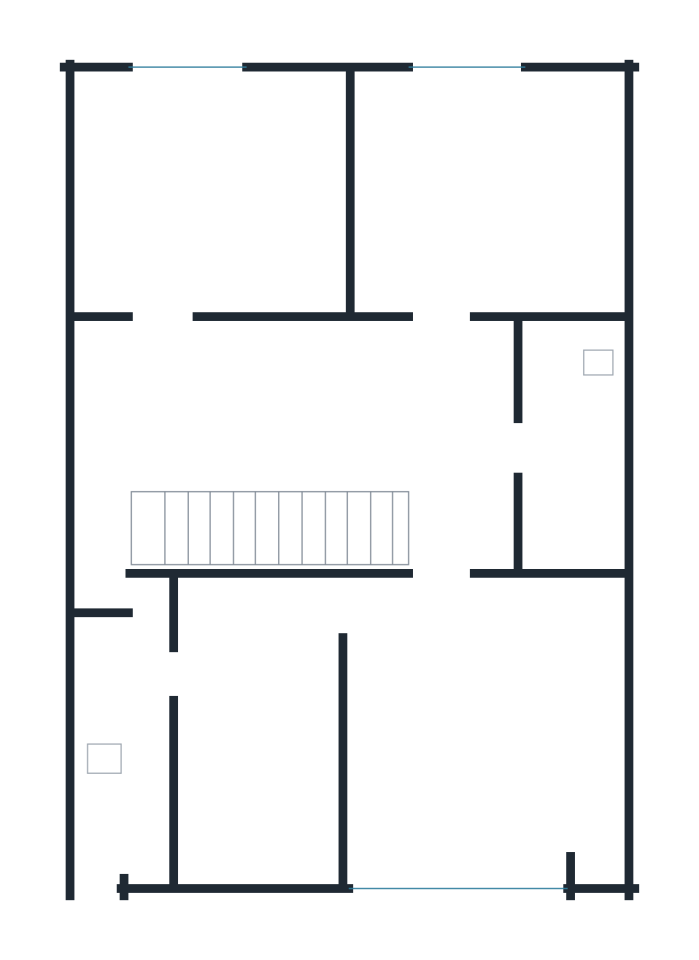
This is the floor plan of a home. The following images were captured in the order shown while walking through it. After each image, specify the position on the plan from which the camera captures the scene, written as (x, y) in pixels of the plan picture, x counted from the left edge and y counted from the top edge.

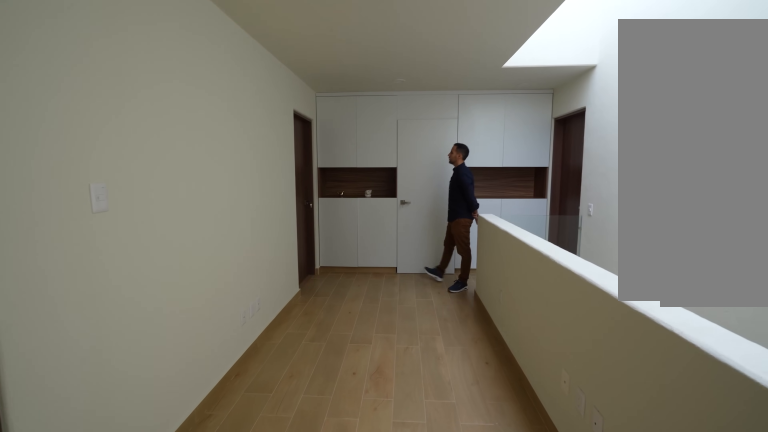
(101, 416)
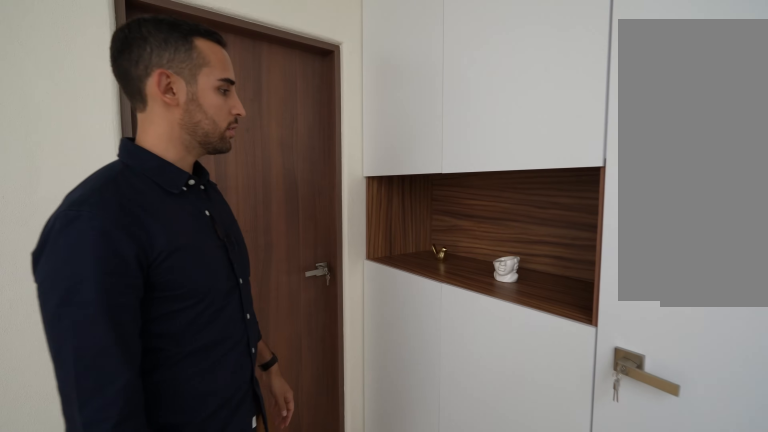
(434, 496)
